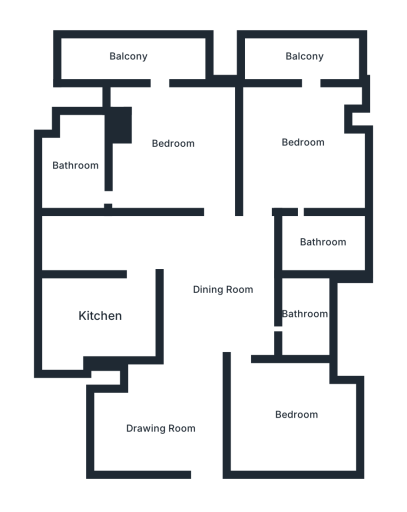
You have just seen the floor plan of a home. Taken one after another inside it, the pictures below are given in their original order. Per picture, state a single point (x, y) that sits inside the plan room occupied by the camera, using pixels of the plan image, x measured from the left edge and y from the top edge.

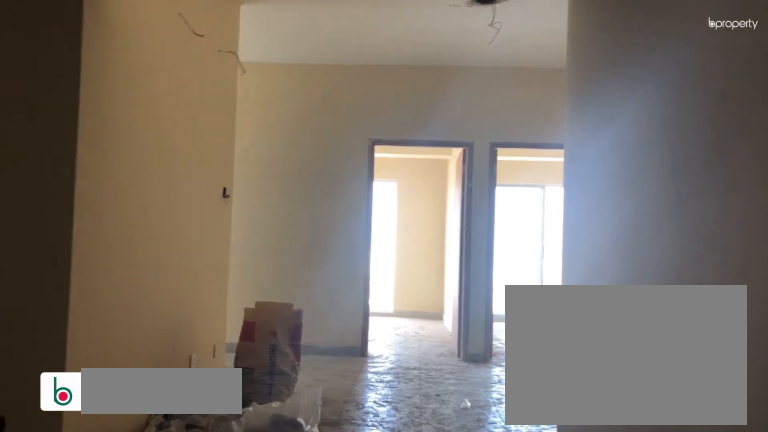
(165, 427)
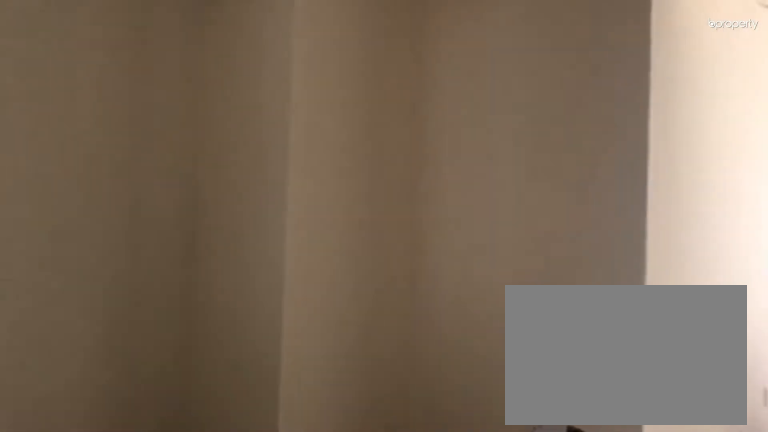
(165, 427)
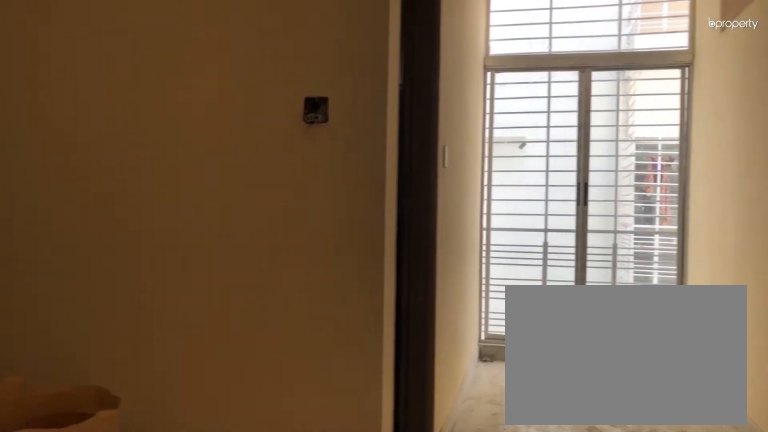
(222, 289)
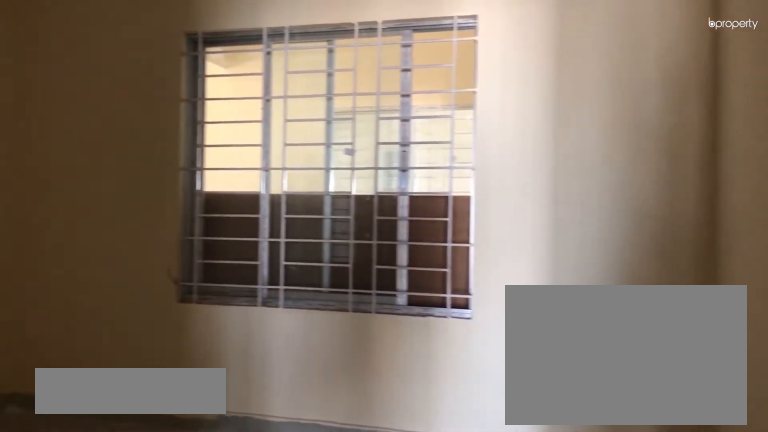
(297, 417)
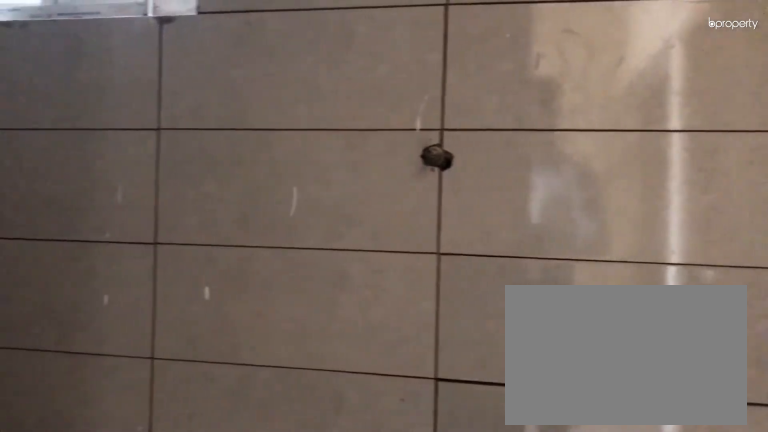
(303, 312)
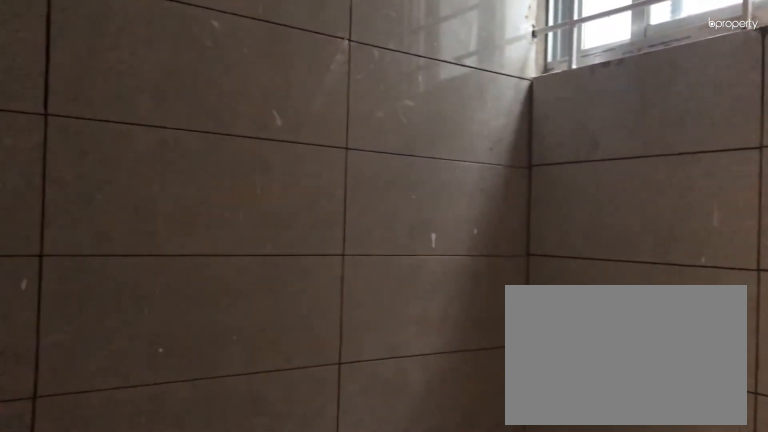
(303, 312)
